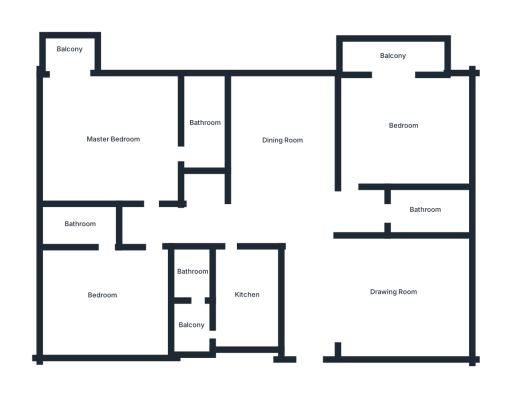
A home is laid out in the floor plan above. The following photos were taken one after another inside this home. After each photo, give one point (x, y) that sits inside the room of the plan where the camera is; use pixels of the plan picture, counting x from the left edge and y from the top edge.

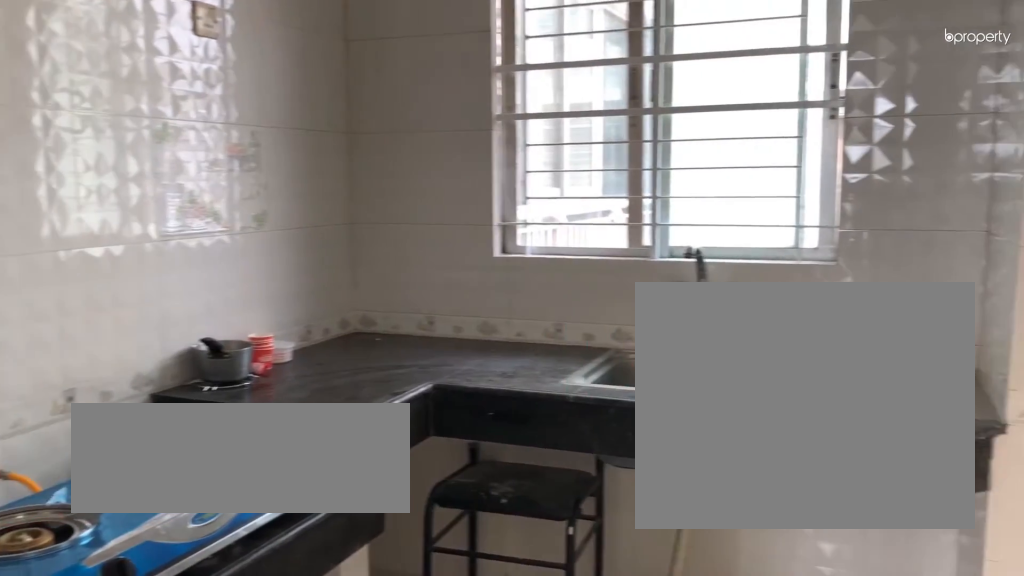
(247, 294)
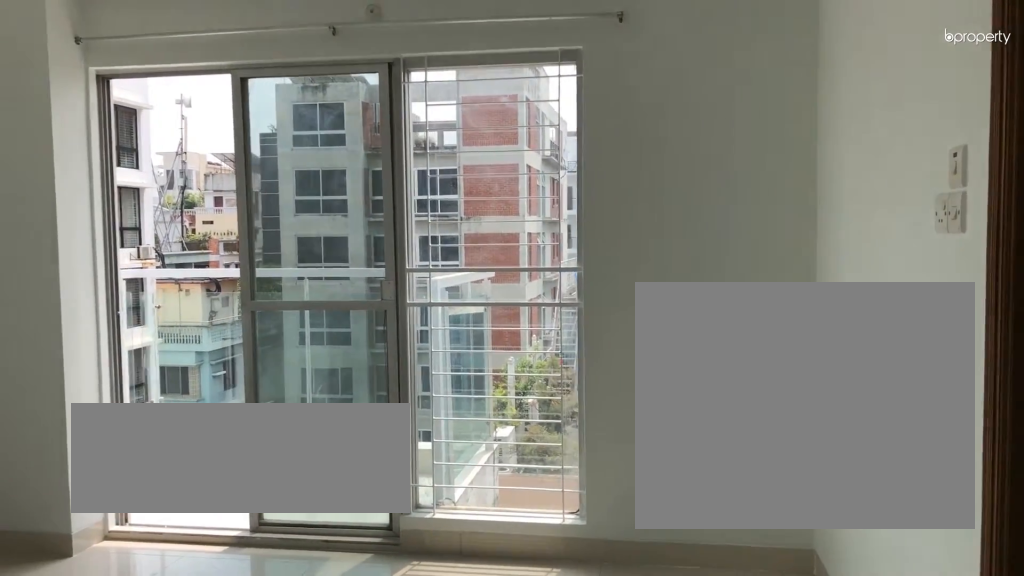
(113, 138)
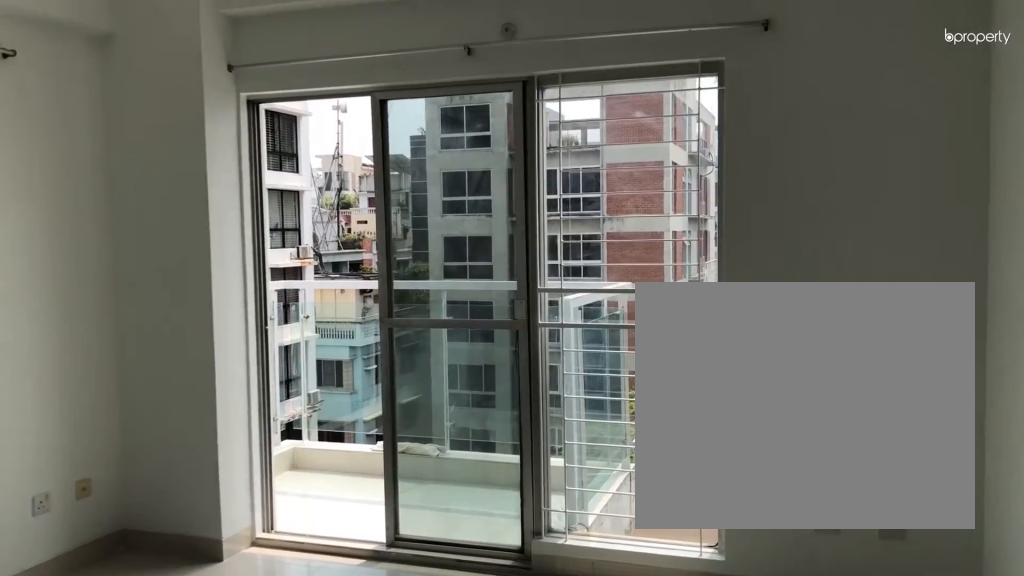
(113, 138)
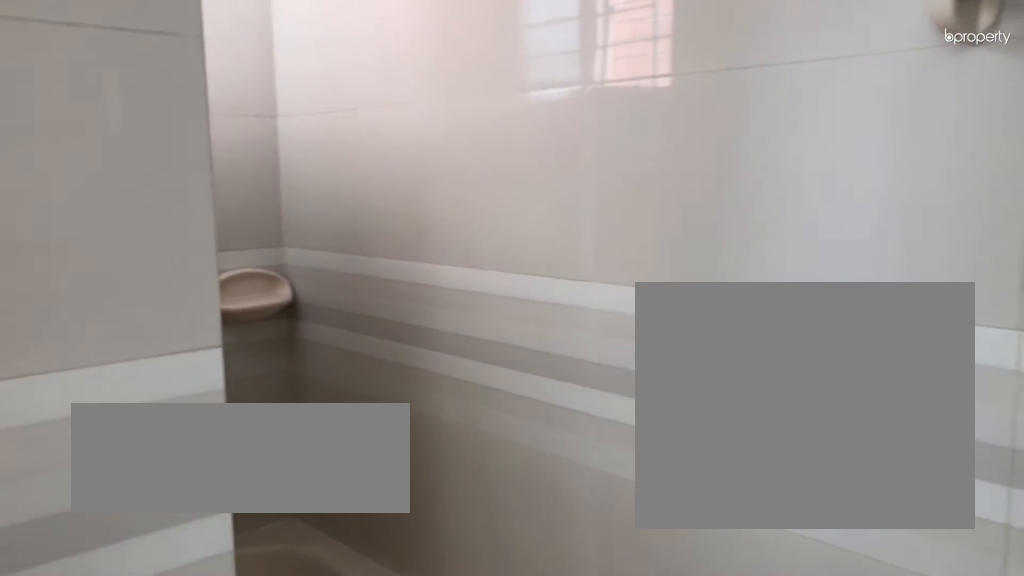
(204, 122)
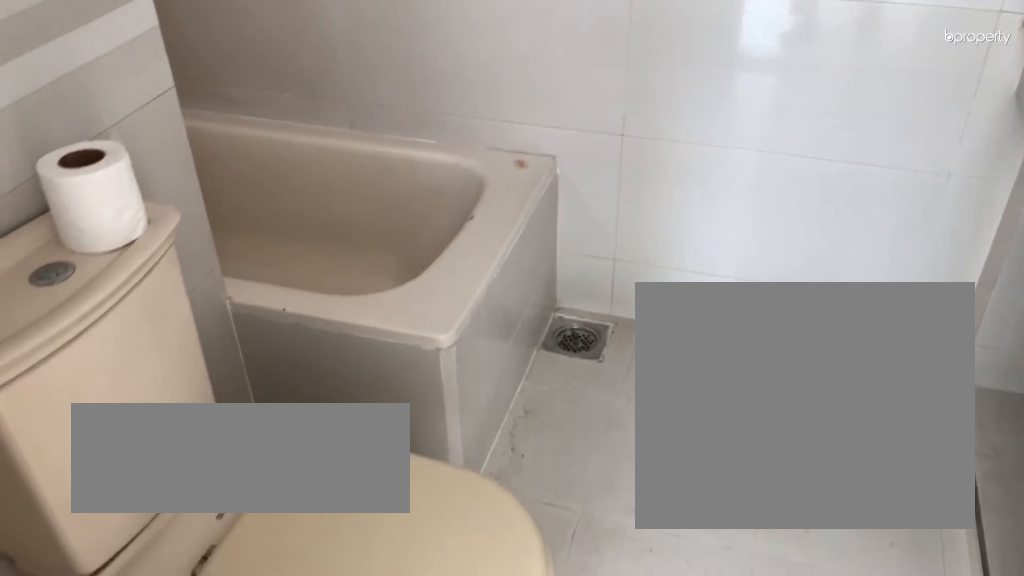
(204, 122)
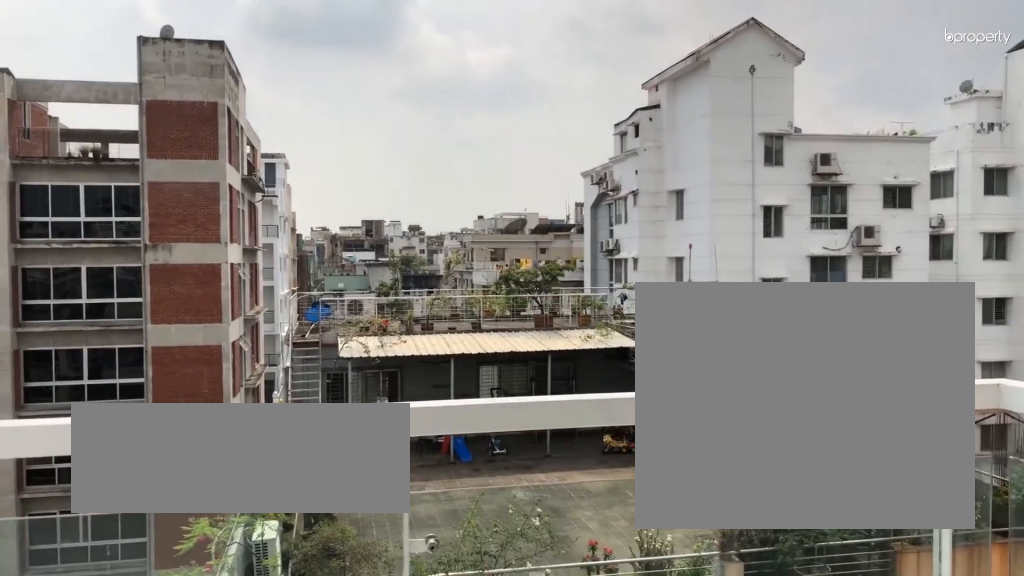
(69, 49)
